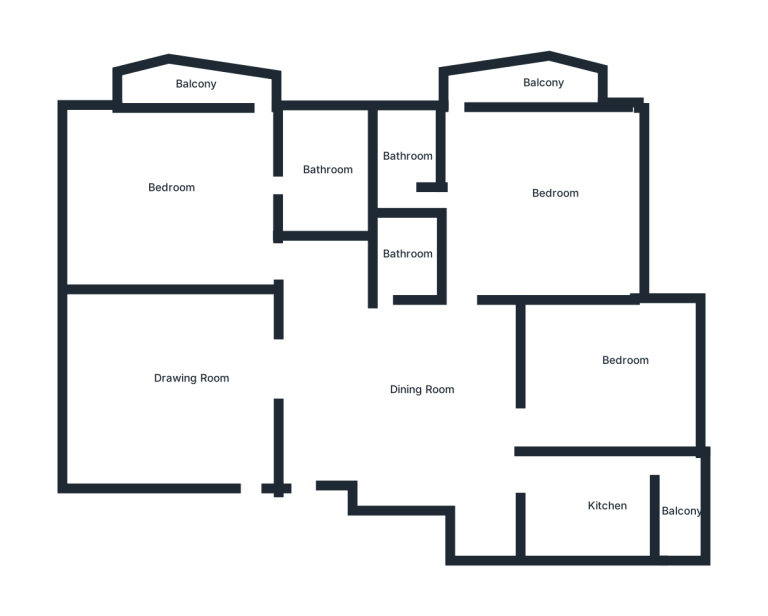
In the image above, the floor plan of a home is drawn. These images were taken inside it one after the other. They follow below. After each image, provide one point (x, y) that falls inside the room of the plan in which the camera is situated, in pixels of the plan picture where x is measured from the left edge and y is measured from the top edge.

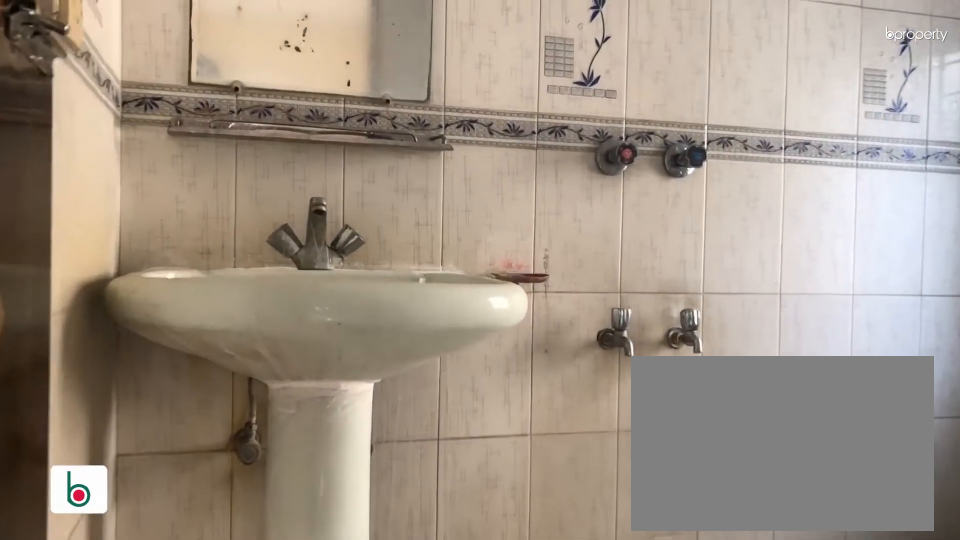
(398, 165)
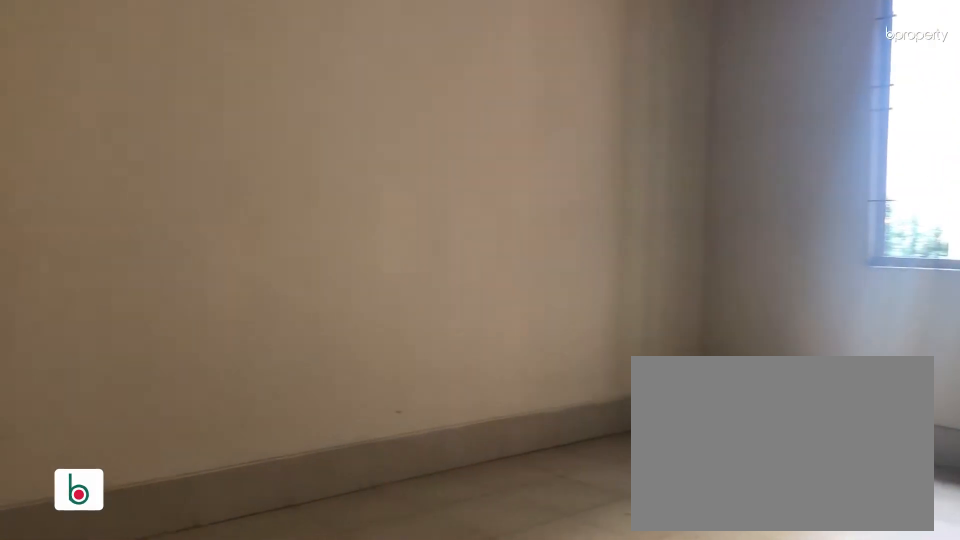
(610, 365)
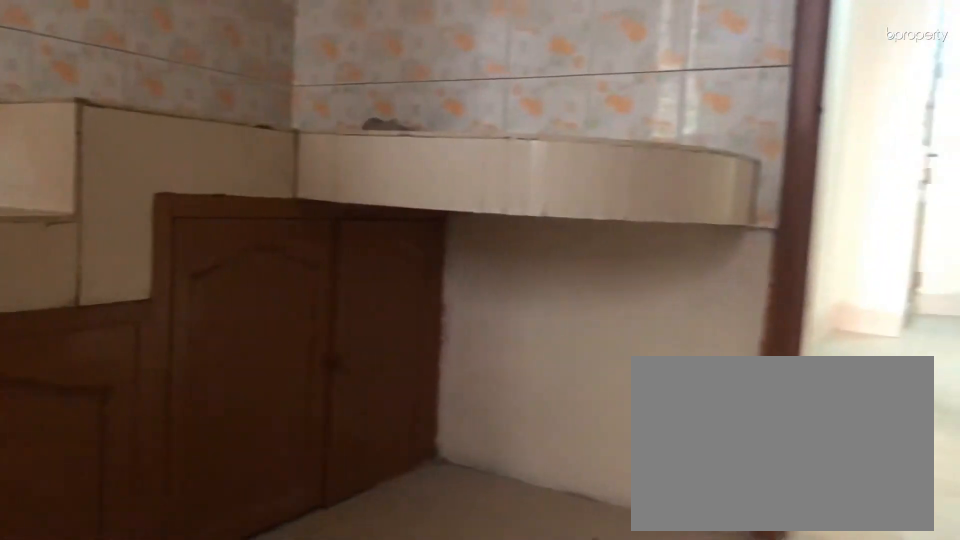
(611, 512)
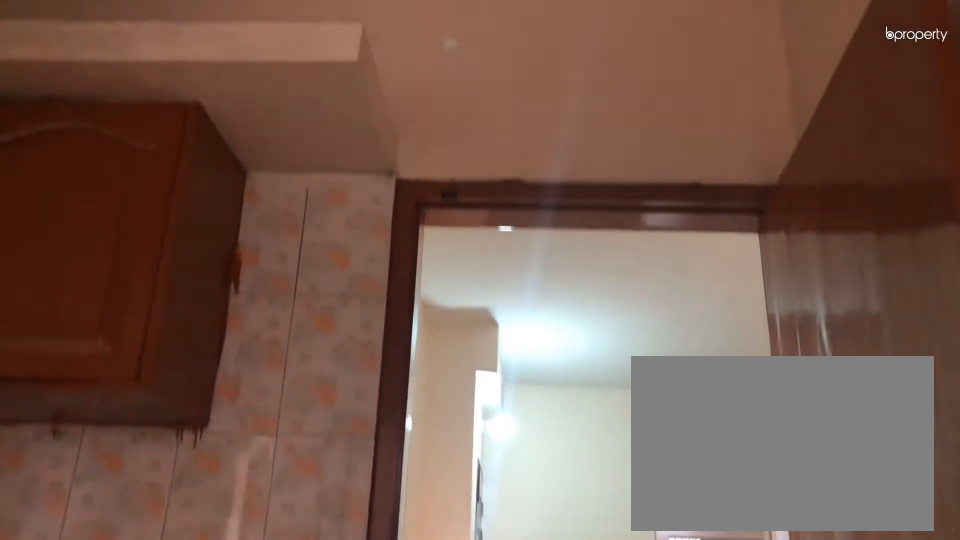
(611, 512)
